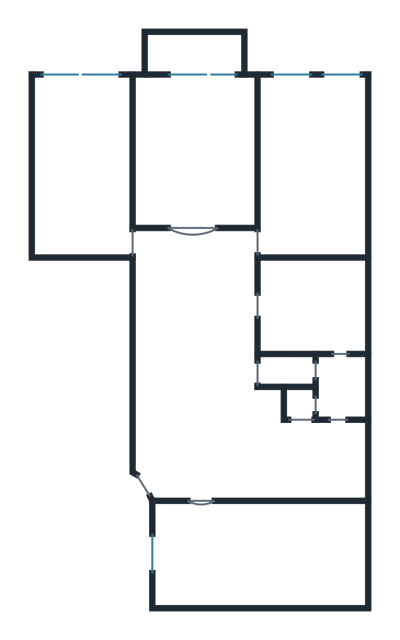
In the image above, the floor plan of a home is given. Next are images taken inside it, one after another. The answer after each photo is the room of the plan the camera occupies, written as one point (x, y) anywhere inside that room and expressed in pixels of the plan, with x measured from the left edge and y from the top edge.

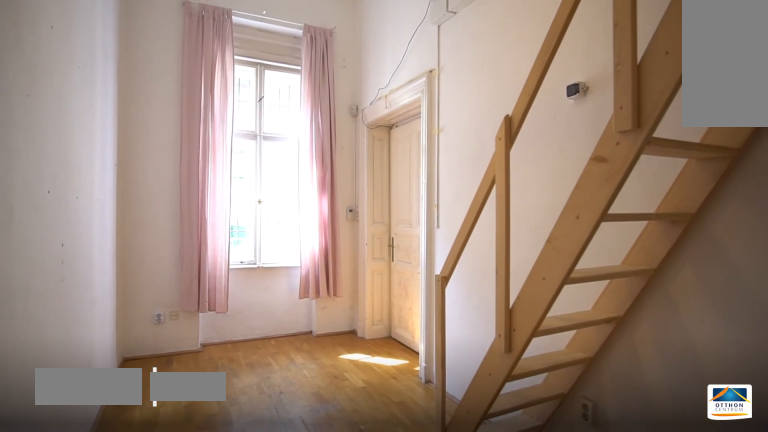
(247, 558)
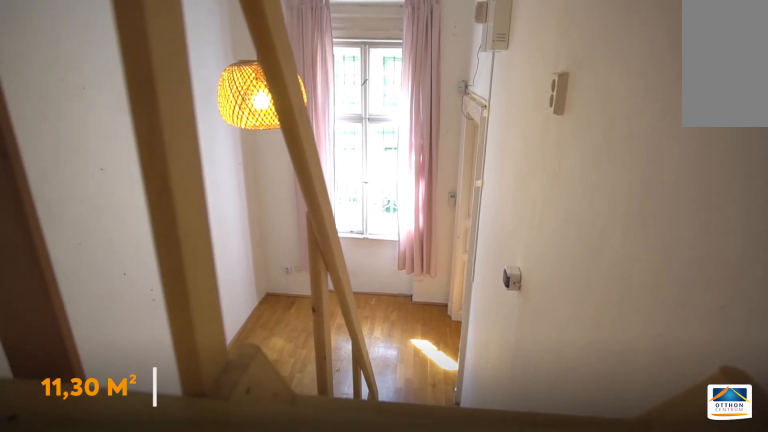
(337, 550)
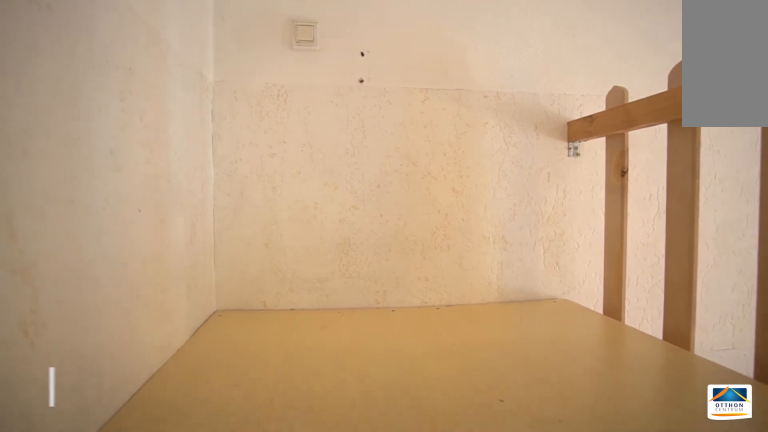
(338, 548)
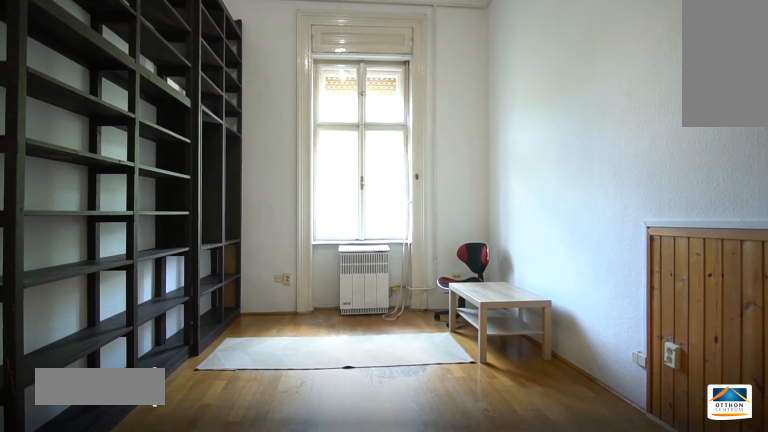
(322, 172)
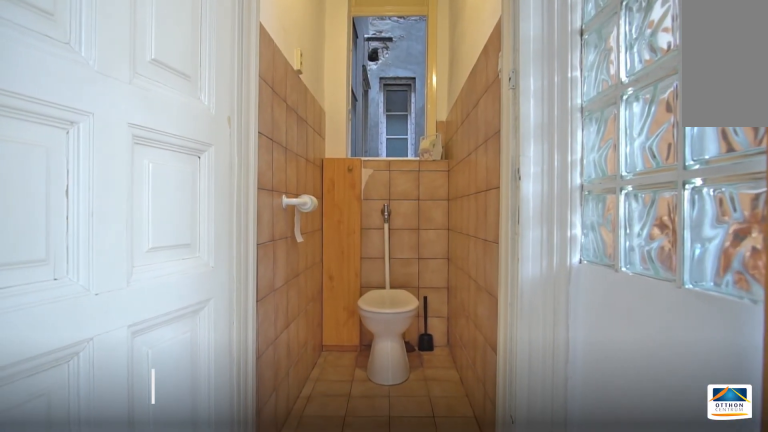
(289, 368)
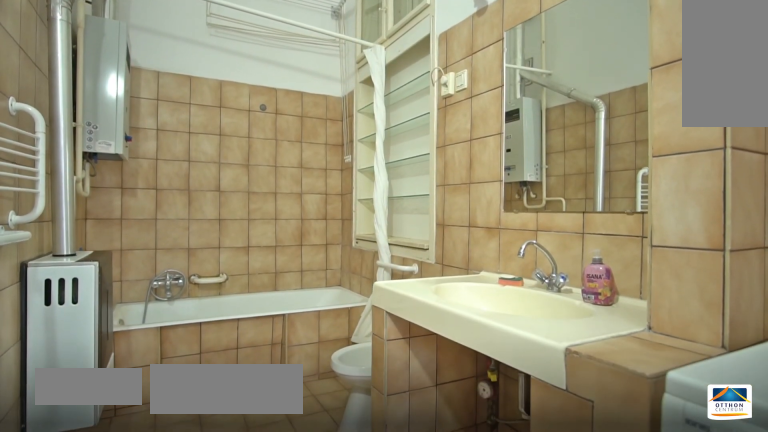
(317, 305)
